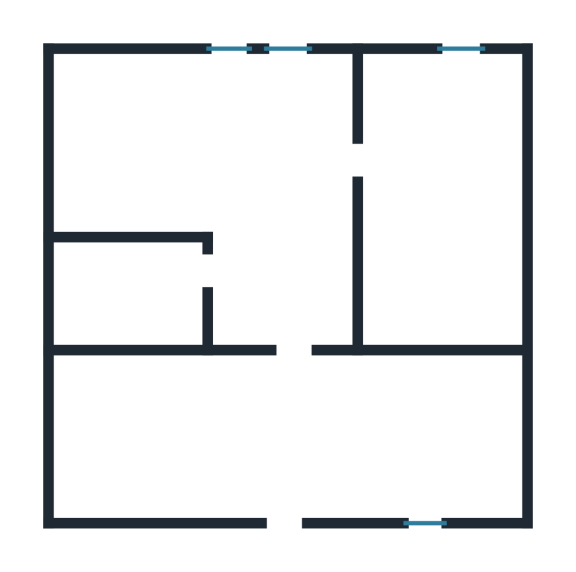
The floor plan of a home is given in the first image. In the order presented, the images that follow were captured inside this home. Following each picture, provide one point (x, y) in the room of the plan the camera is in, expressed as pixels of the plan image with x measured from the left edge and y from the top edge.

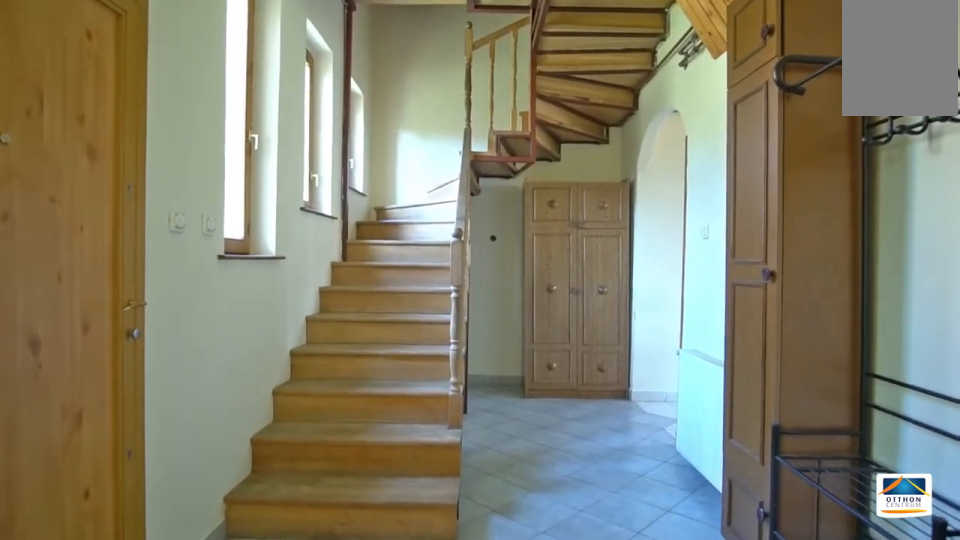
(299, 441)
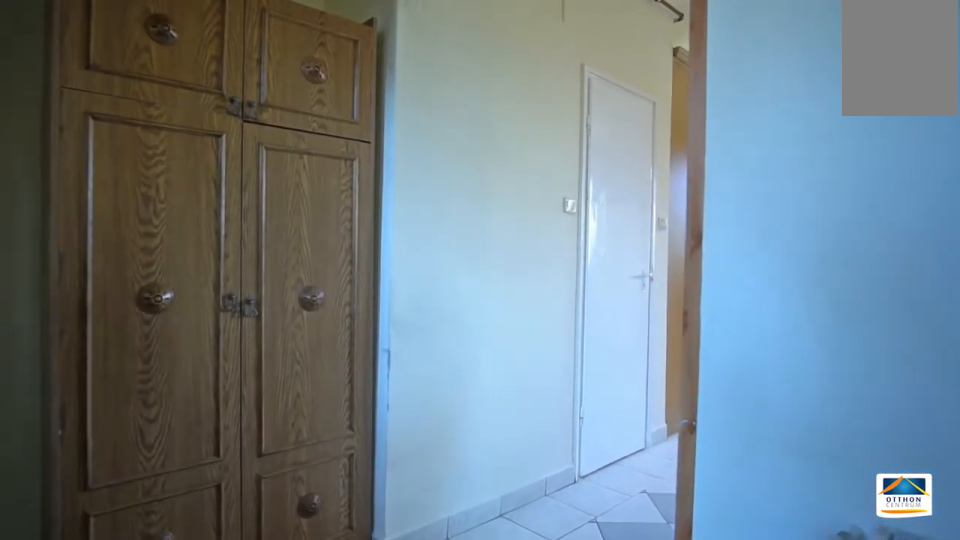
(300, 442)
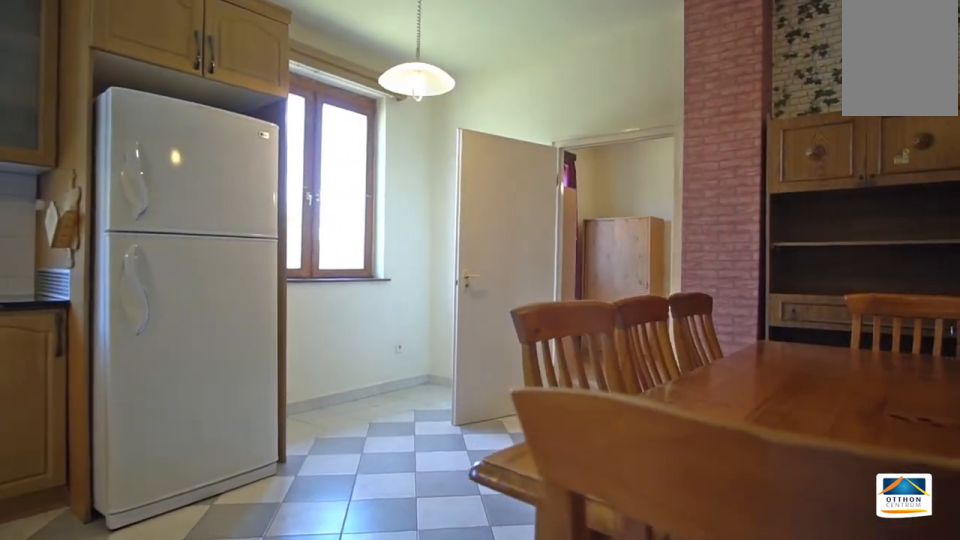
(301, 152)
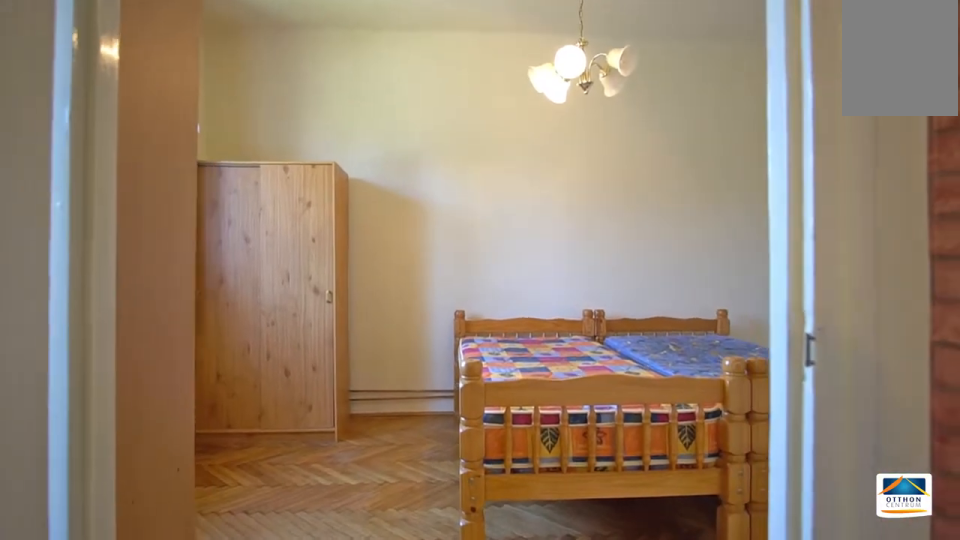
(444, 197)
